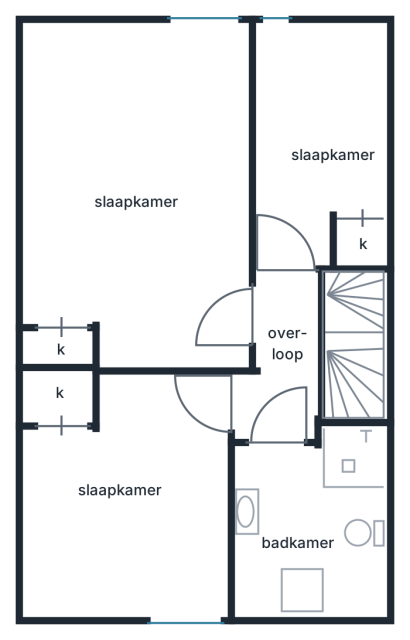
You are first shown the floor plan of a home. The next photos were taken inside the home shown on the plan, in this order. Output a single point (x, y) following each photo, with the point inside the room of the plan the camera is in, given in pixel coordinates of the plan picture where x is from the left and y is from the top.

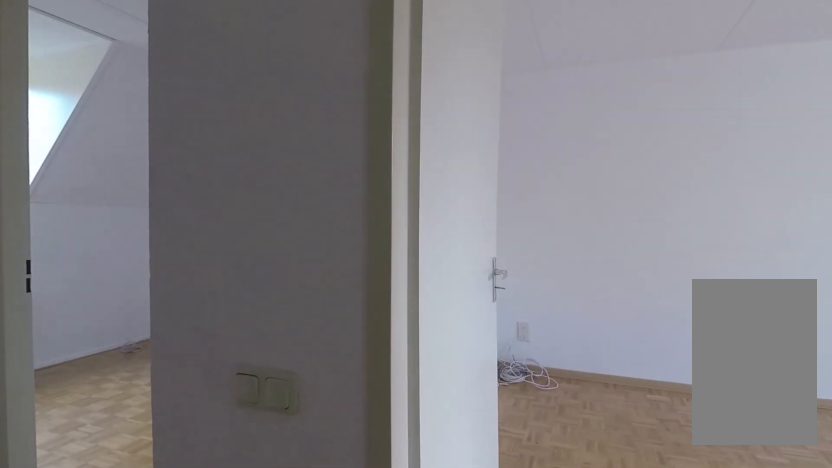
(286, 377)
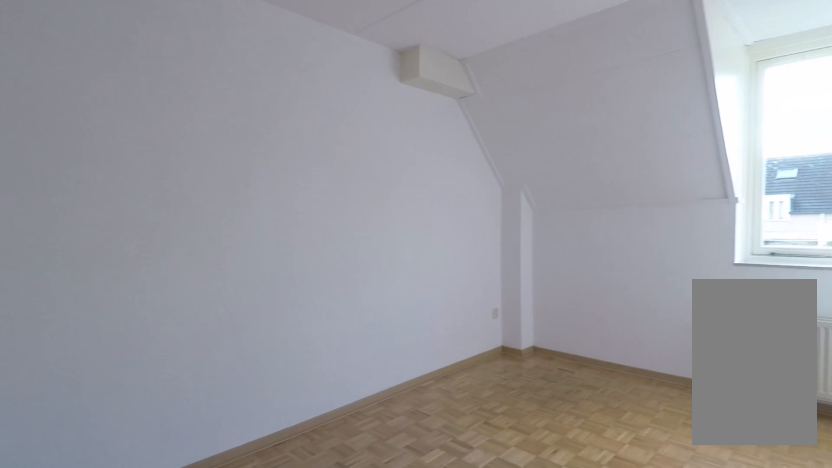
(145, 204)
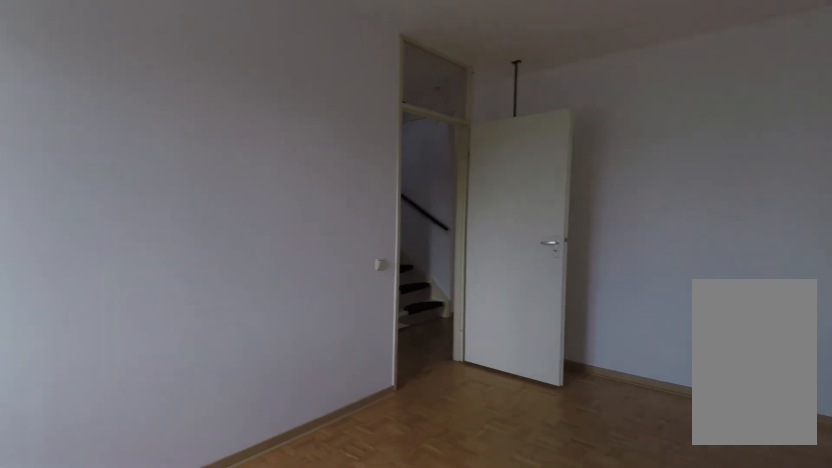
(145, 204)
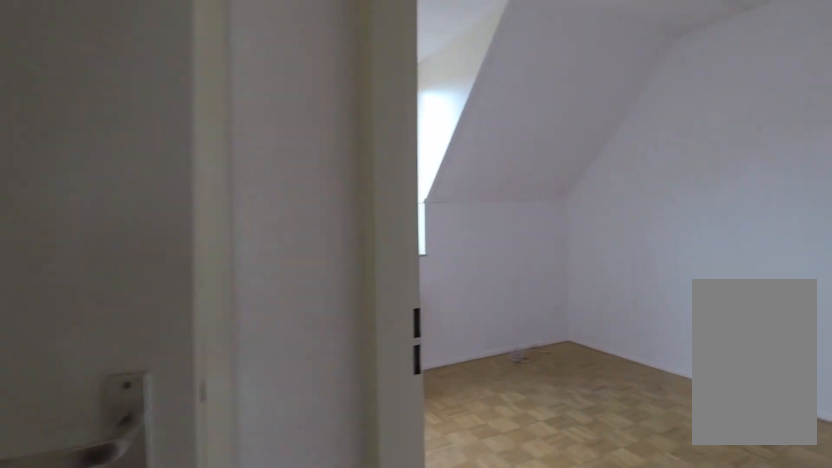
(290, 420)
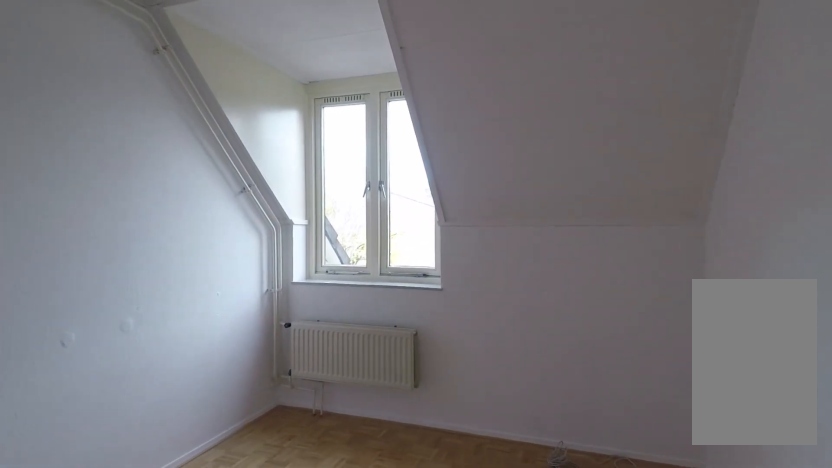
(140, 491)
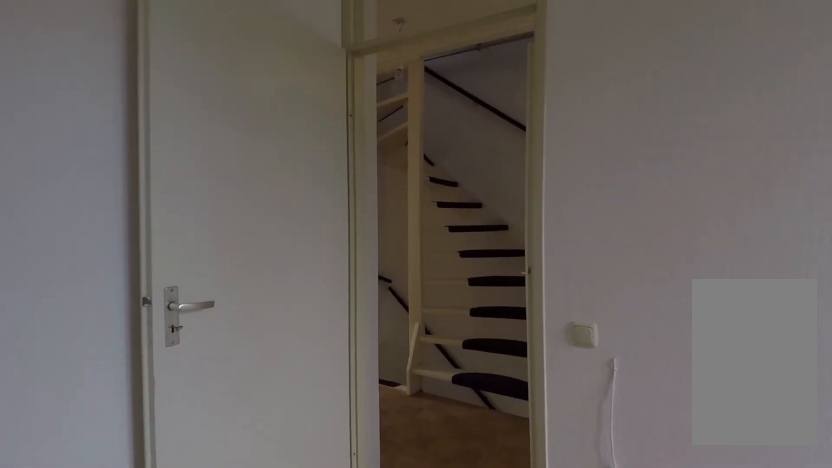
(140, 491)
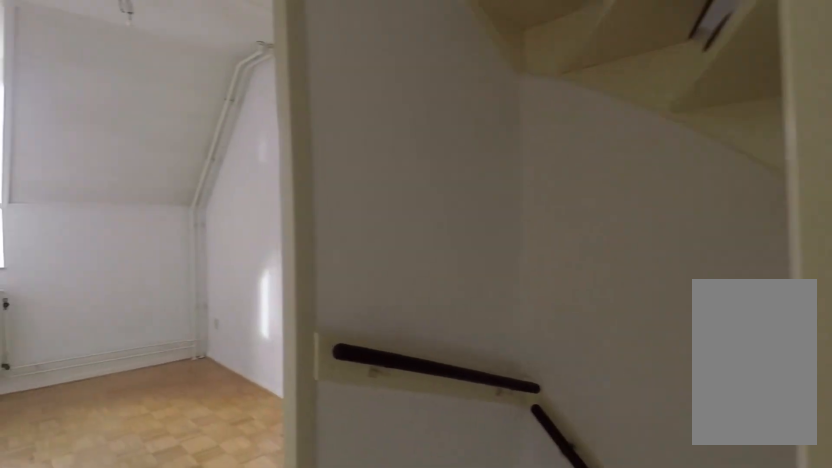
(286, 369)
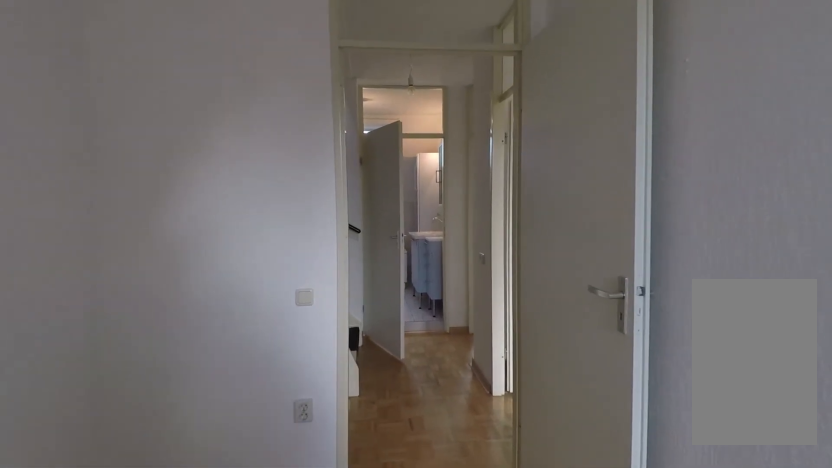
(311, 157)
